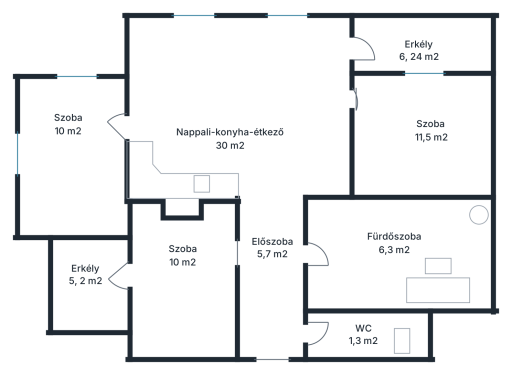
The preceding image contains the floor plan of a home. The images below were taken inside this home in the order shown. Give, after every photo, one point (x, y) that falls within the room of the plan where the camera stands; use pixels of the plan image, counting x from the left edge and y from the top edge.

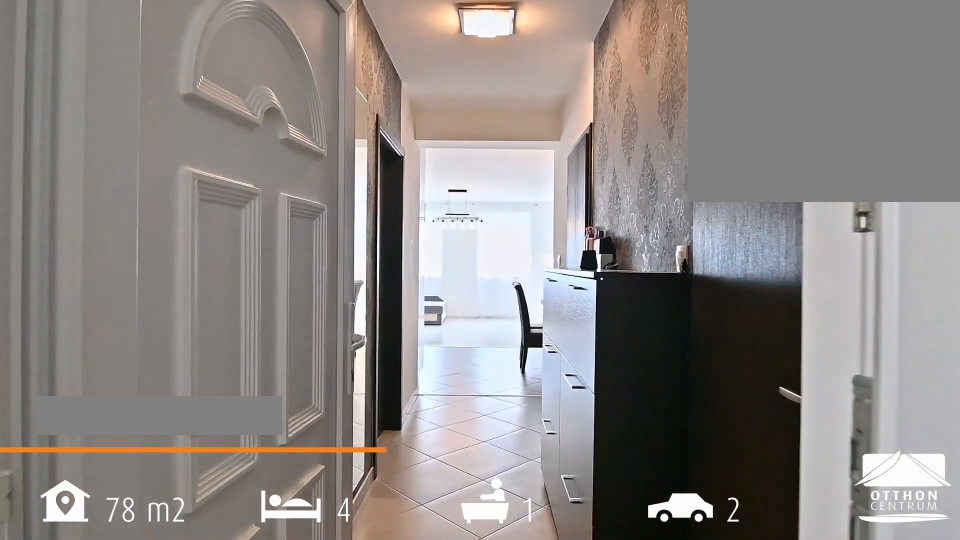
(274, 279)
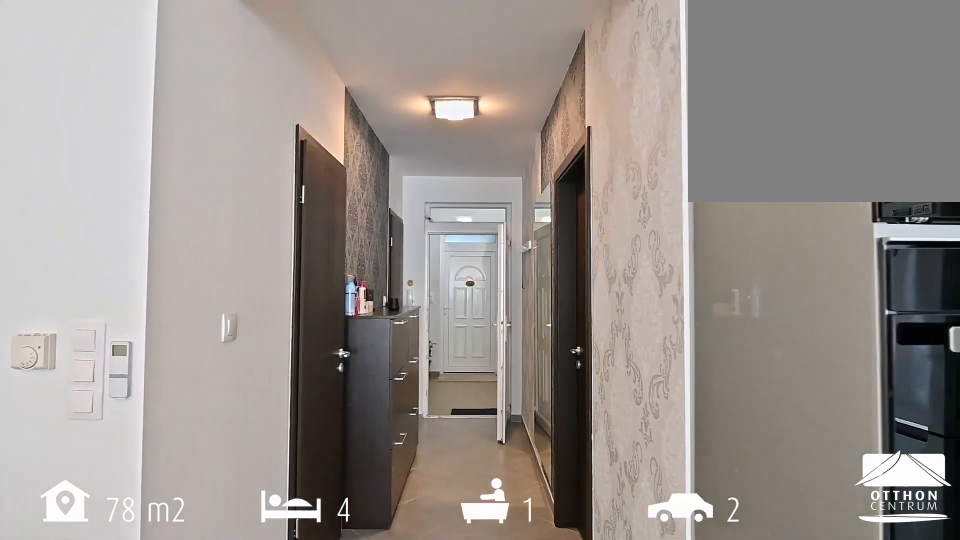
(274, 189)
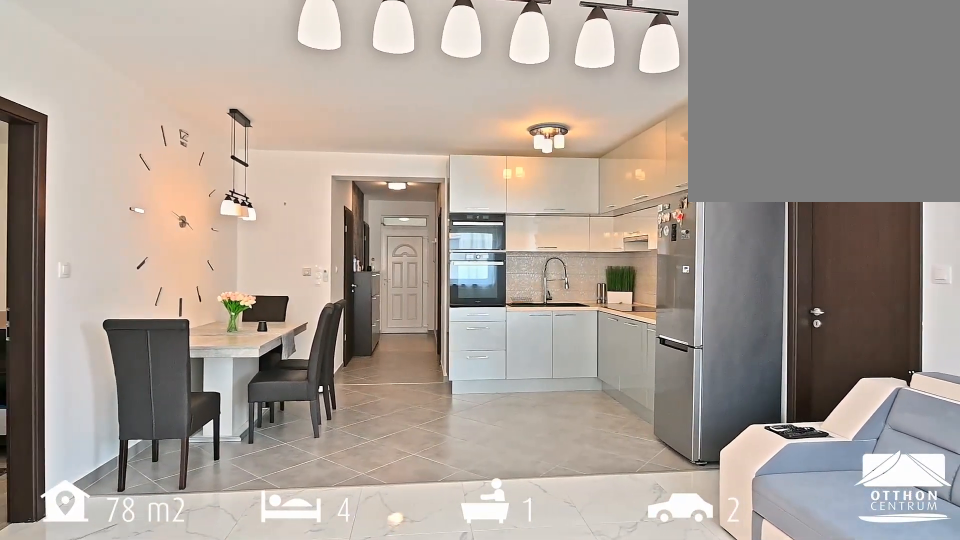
(238, 75)
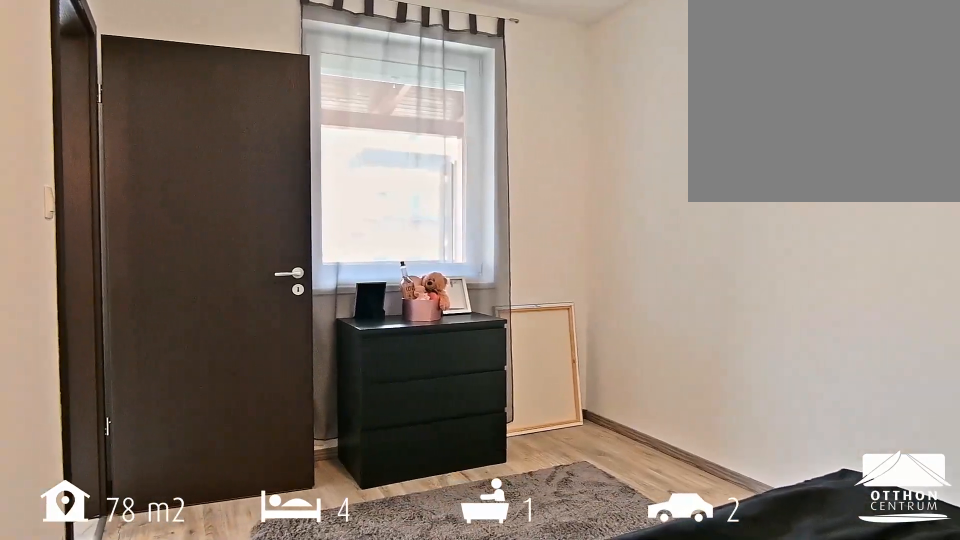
(421, 142)
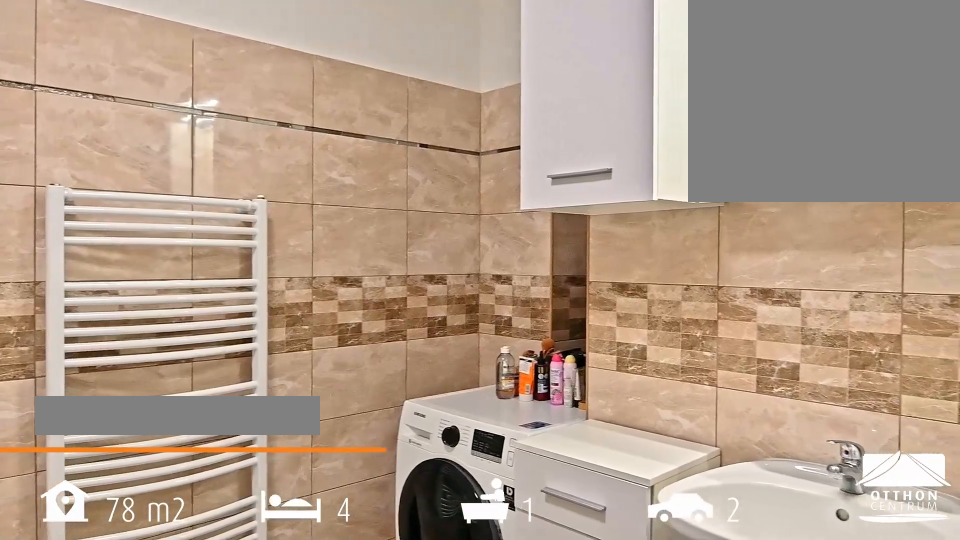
(401, 256)
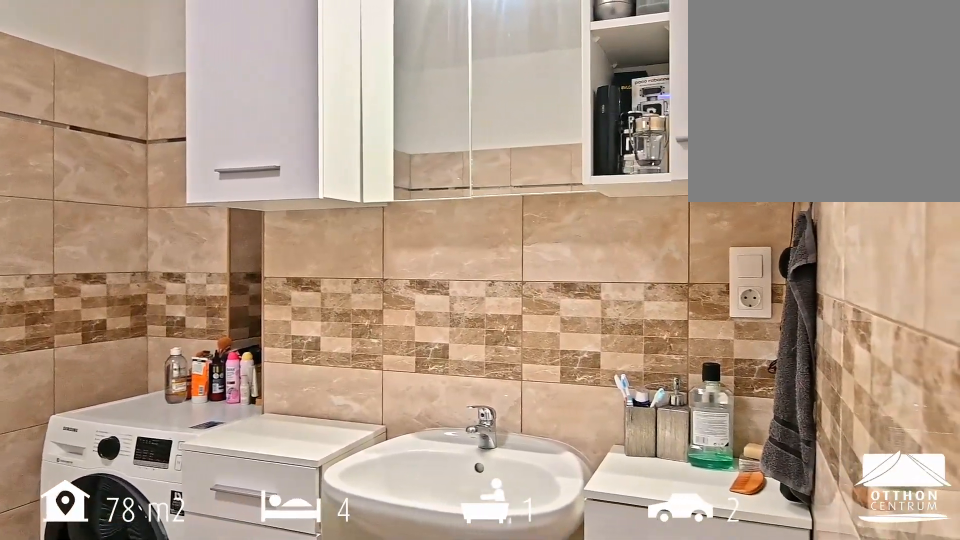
(401, 256)
